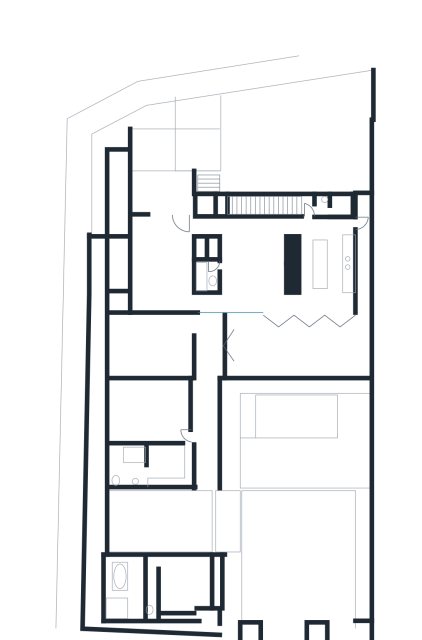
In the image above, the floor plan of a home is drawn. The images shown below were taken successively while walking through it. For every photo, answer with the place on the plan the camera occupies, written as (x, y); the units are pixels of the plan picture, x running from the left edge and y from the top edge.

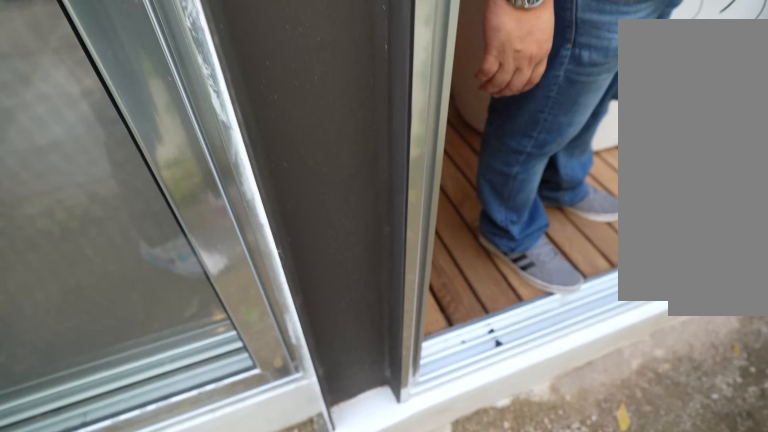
(96, 551)
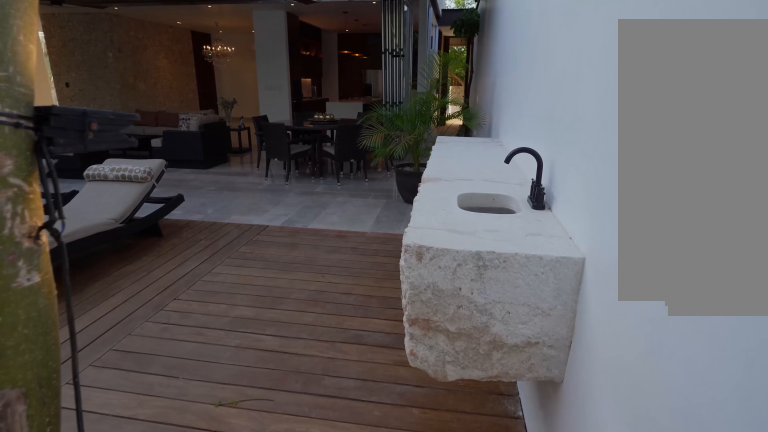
(360, 475)
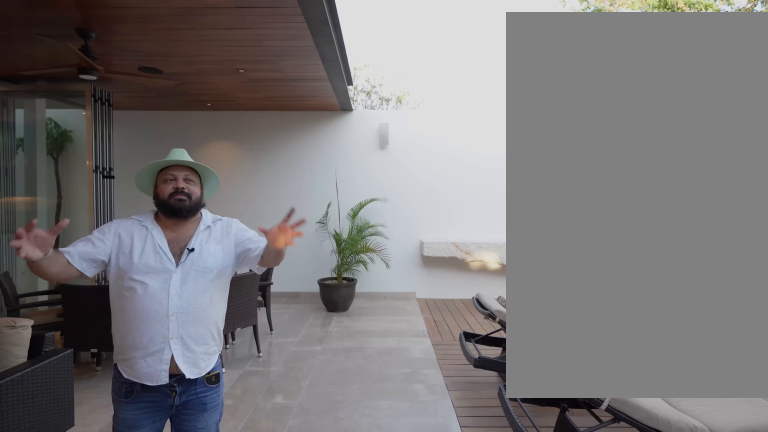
(296, 374)
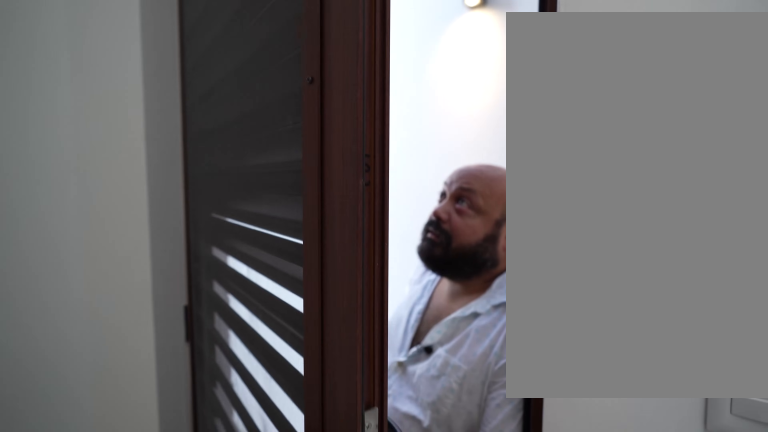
(338, 631)
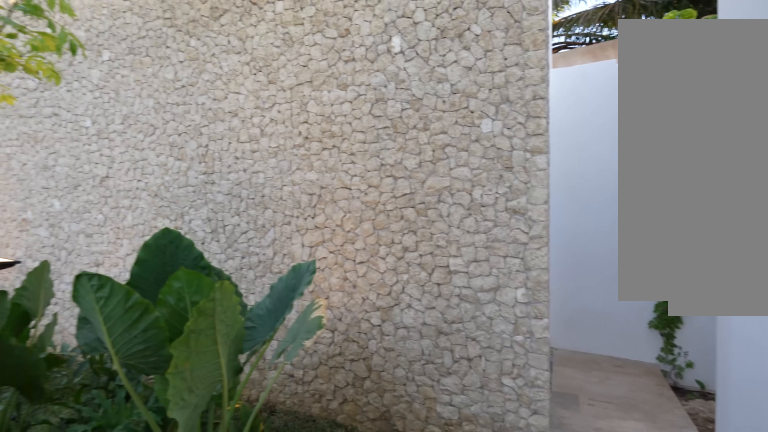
(229, 600)
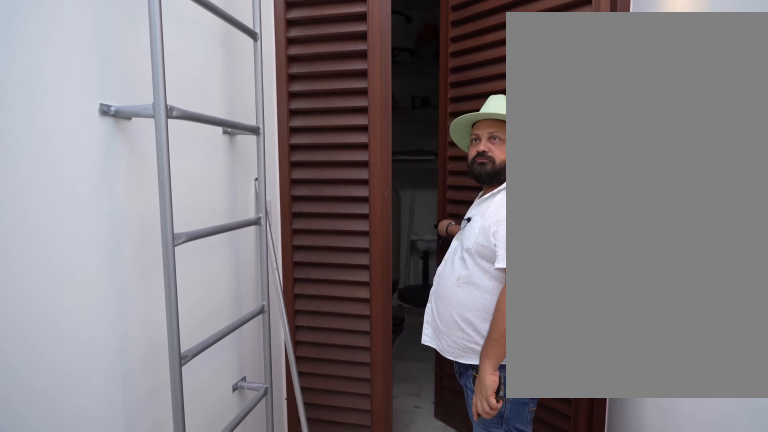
(236, 631)
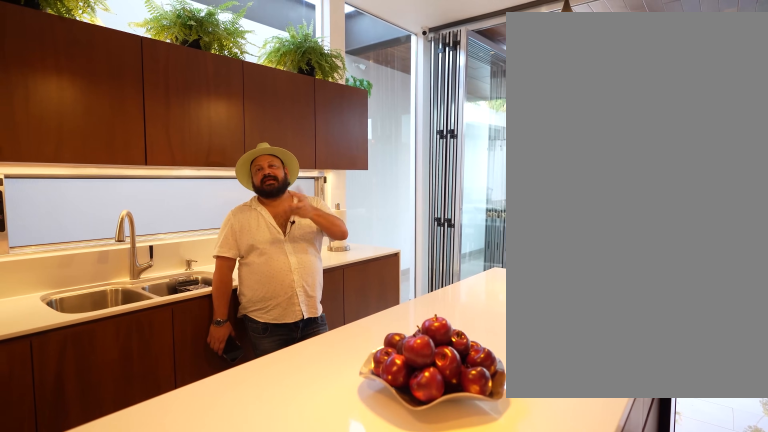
(307, 256)
